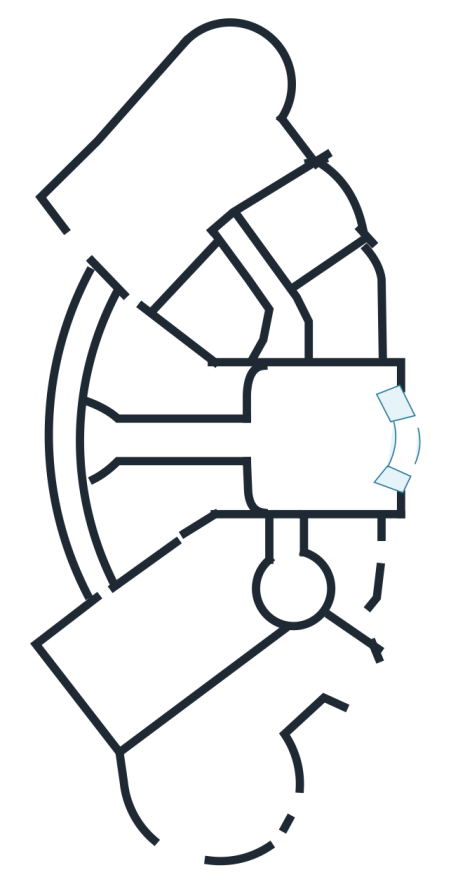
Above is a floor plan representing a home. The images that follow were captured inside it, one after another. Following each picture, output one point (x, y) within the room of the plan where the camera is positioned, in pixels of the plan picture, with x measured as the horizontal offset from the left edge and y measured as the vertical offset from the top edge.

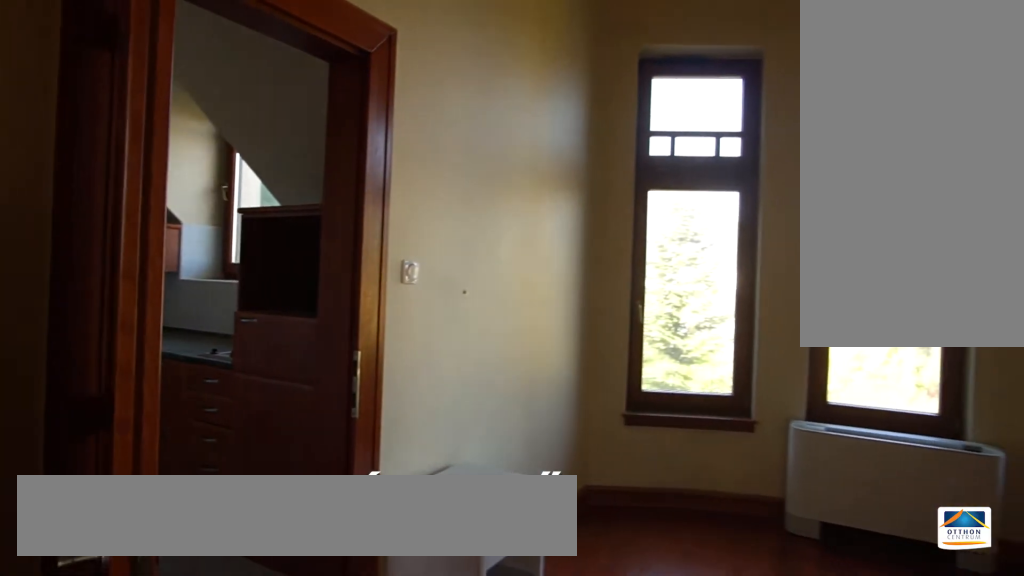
(351, 600)
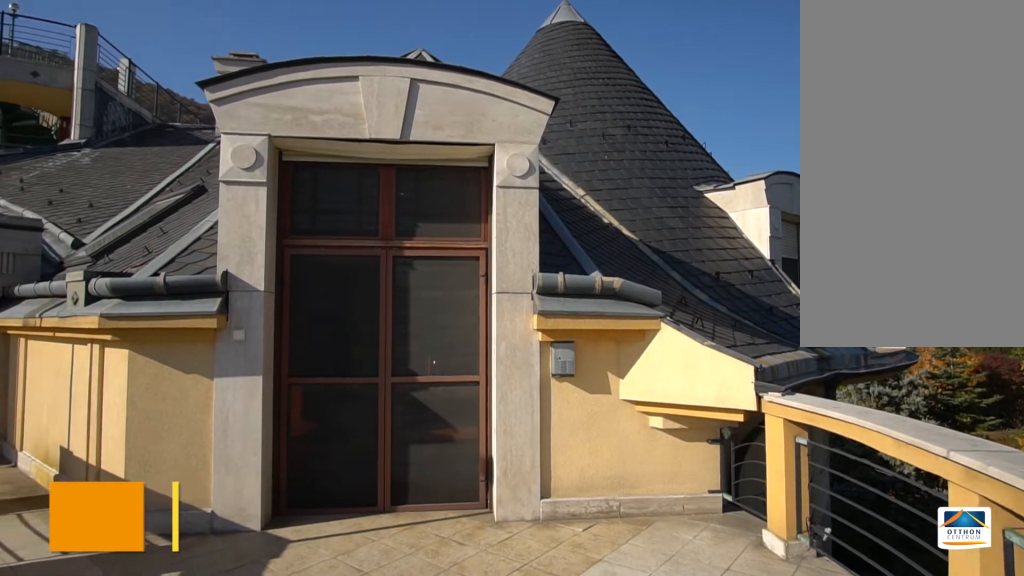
(172, 819)
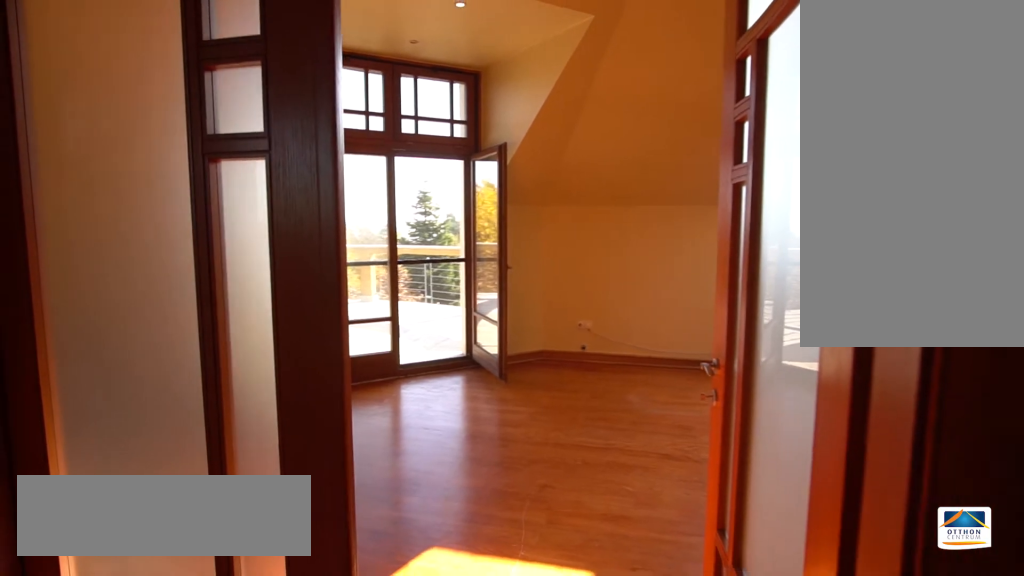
(305, 662)
